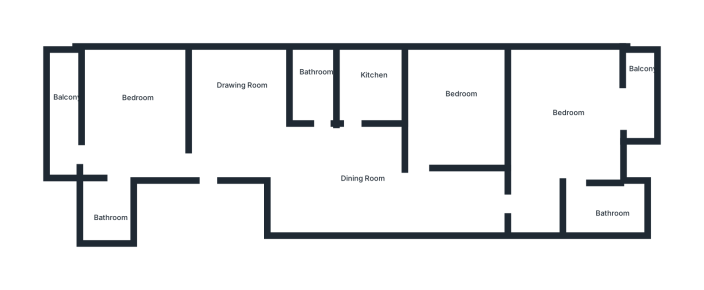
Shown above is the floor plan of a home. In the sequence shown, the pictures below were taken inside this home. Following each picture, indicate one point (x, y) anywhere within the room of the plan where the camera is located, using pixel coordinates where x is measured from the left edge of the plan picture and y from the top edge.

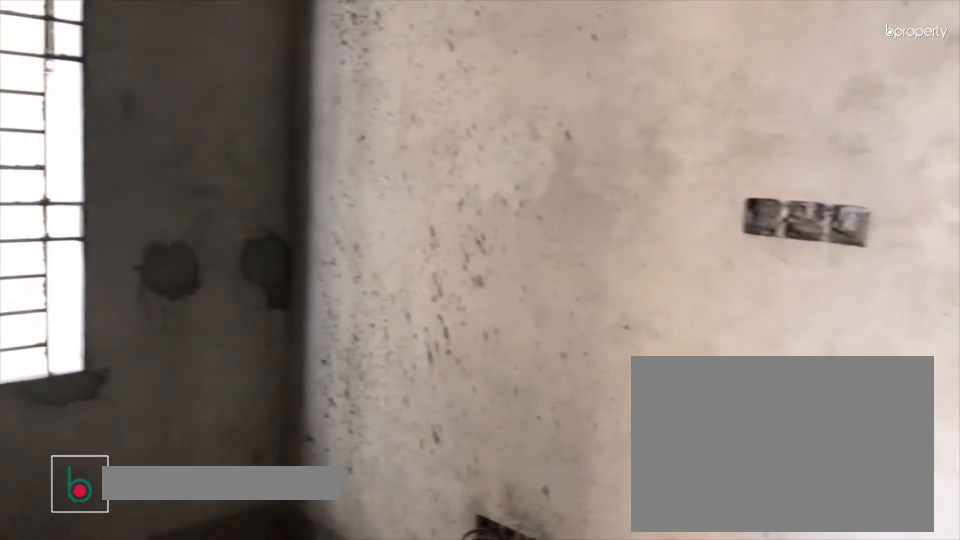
(245, 124)
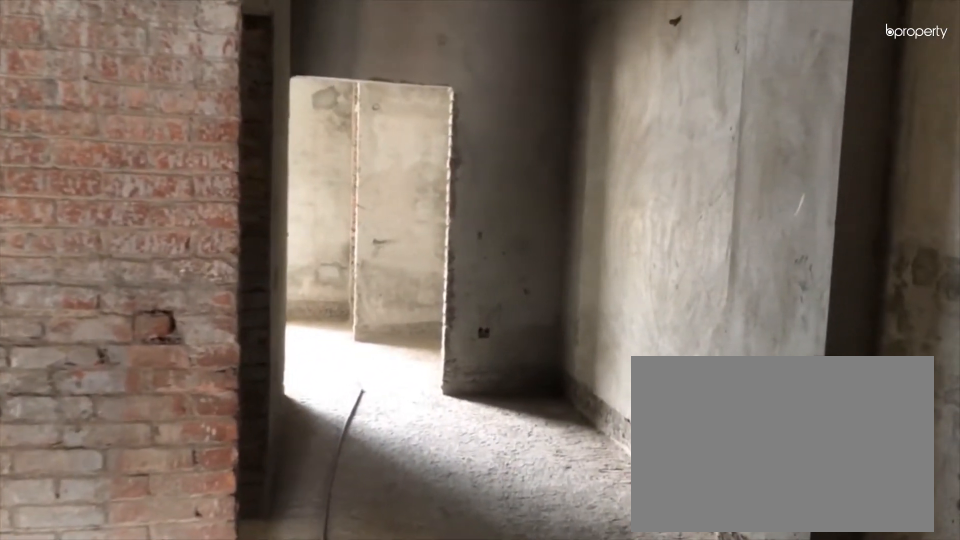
(341, 158)
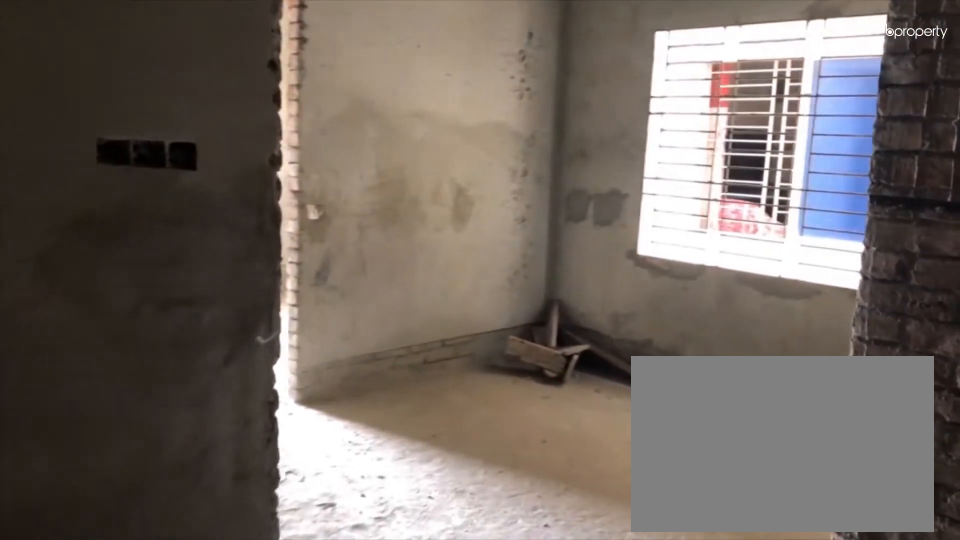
(341, 158)
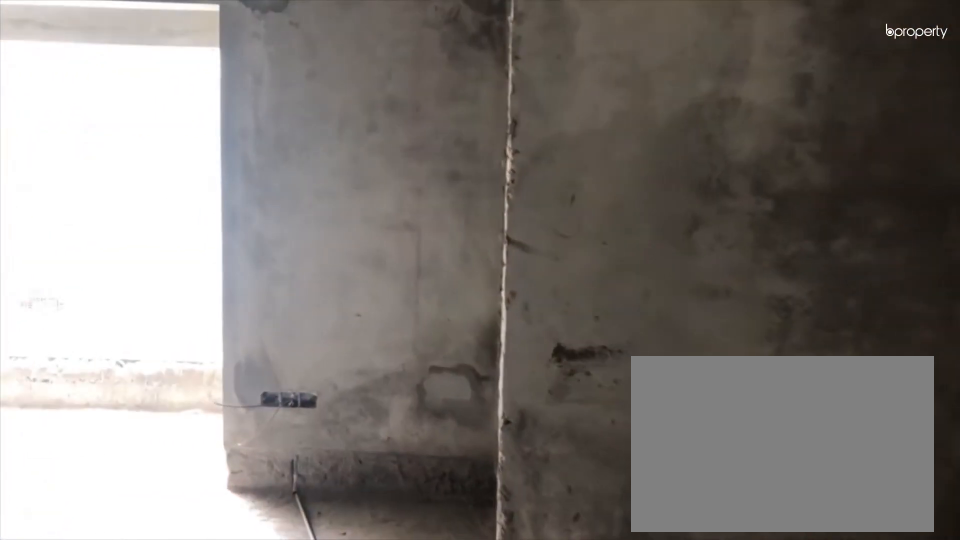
(538, 181)
